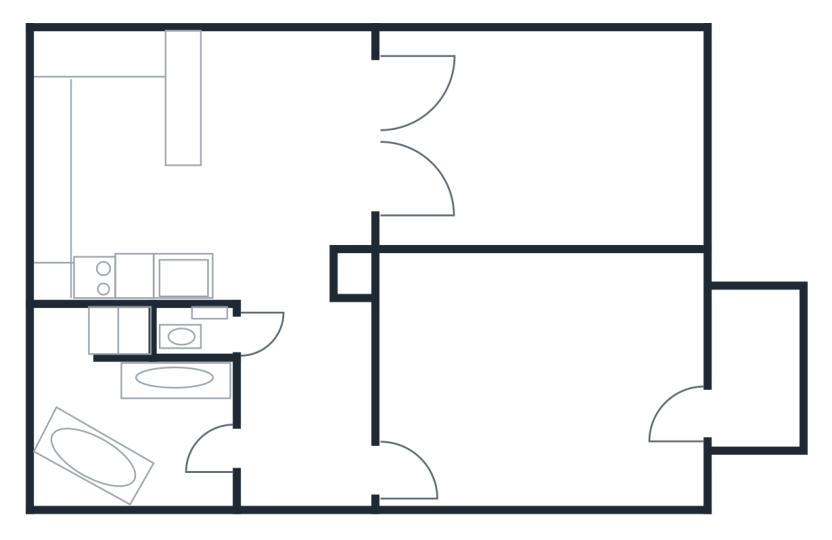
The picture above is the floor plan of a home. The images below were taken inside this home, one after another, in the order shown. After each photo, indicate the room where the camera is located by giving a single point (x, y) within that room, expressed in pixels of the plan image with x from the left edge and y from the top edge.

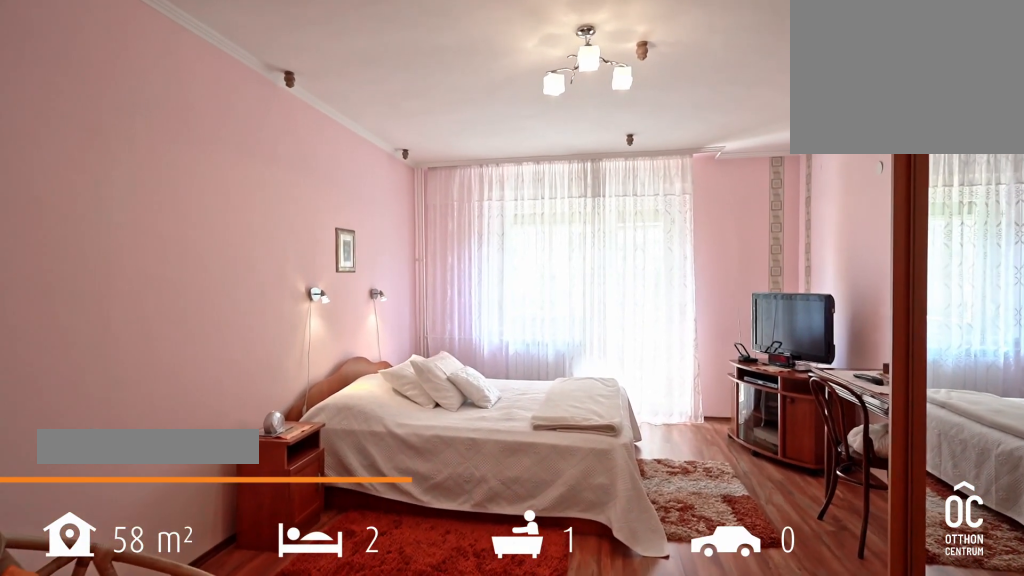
(562, 404)
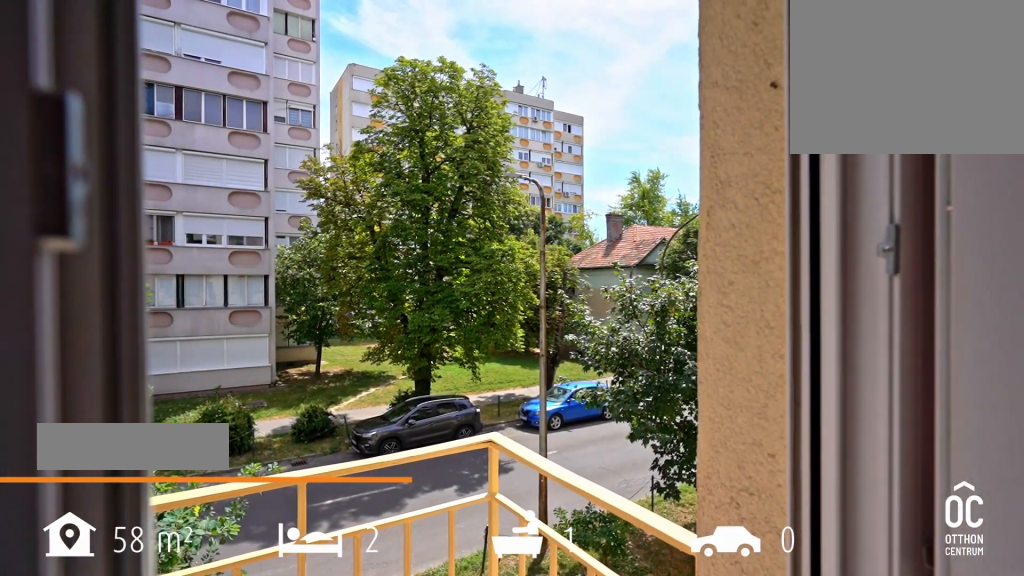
(757, 378)
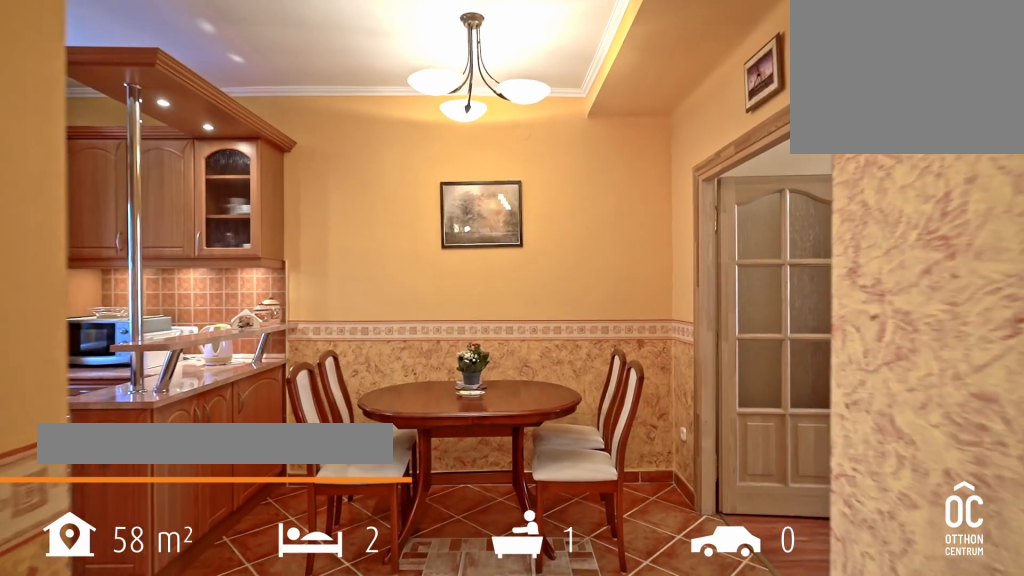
(276, 197)
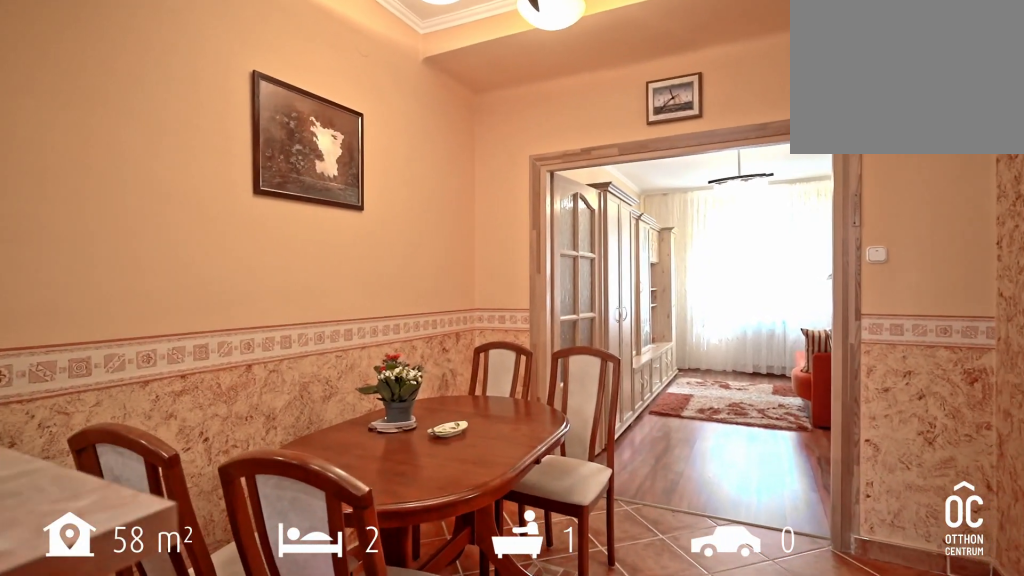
(276, 197)
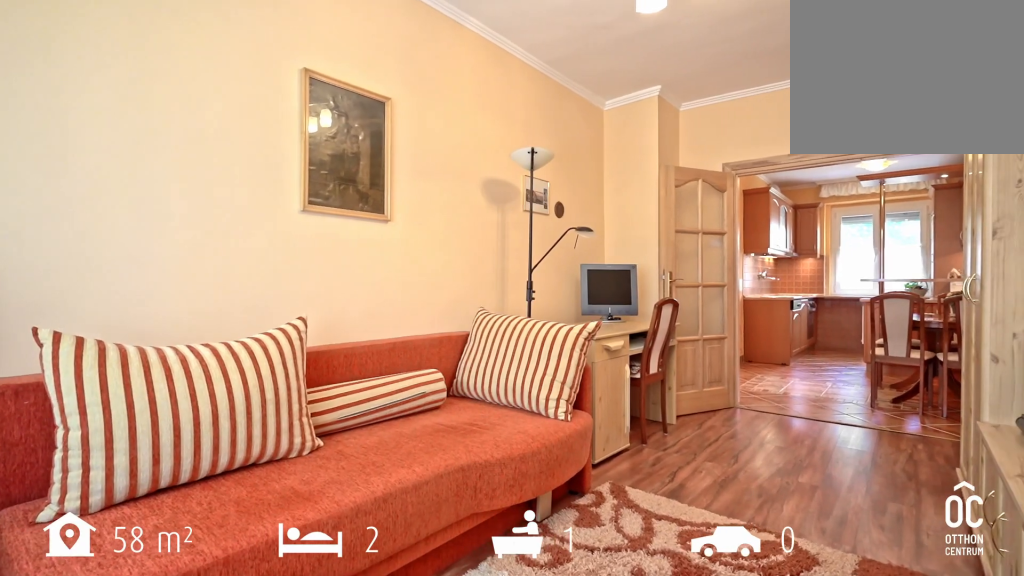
(562, 128)
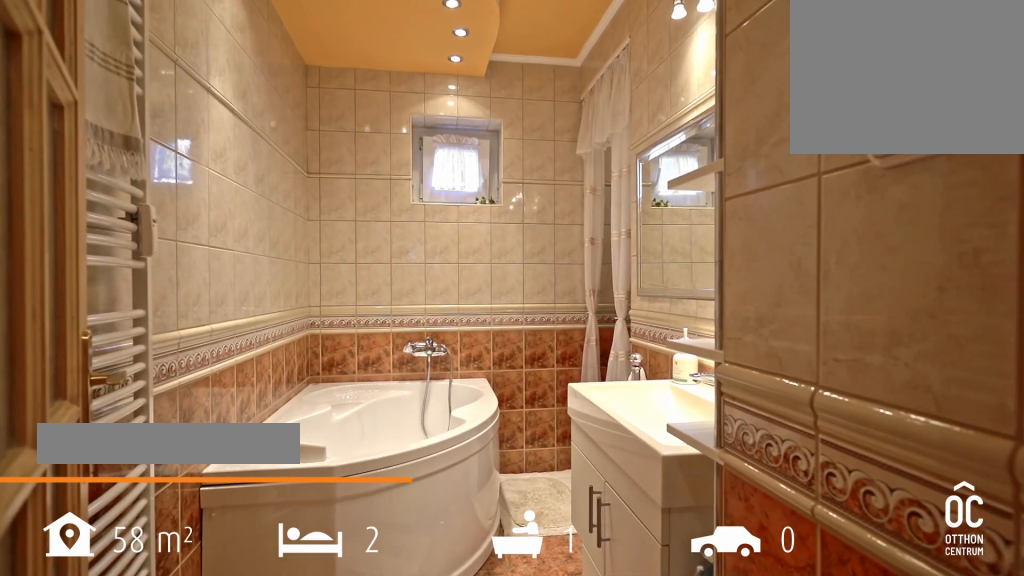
(144, 415)
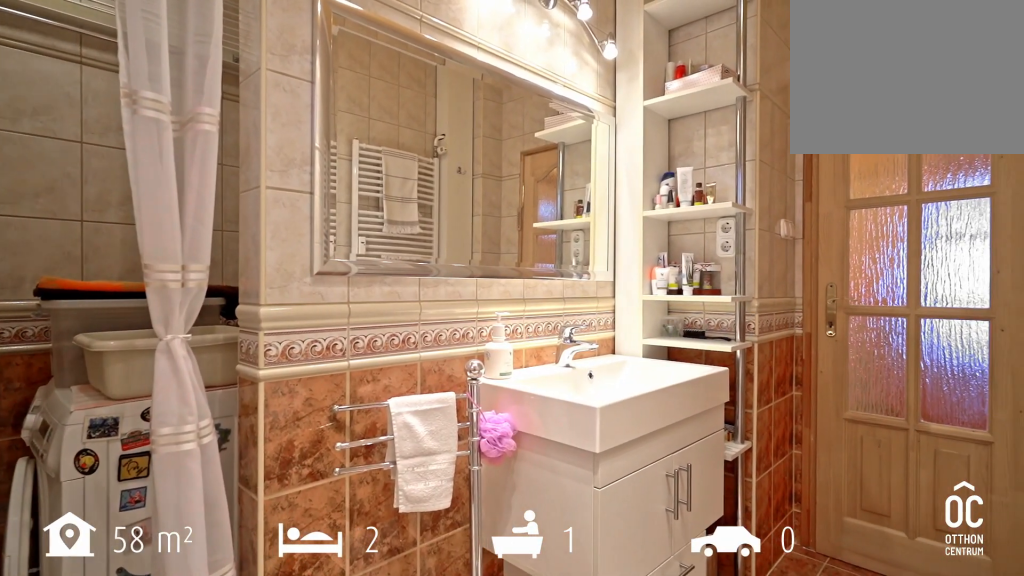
(144, 415)
